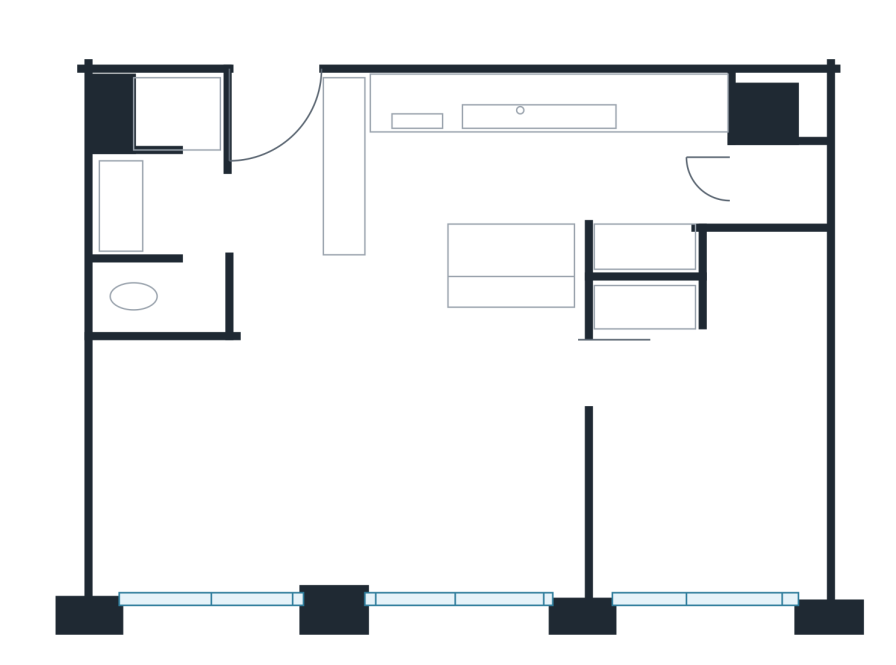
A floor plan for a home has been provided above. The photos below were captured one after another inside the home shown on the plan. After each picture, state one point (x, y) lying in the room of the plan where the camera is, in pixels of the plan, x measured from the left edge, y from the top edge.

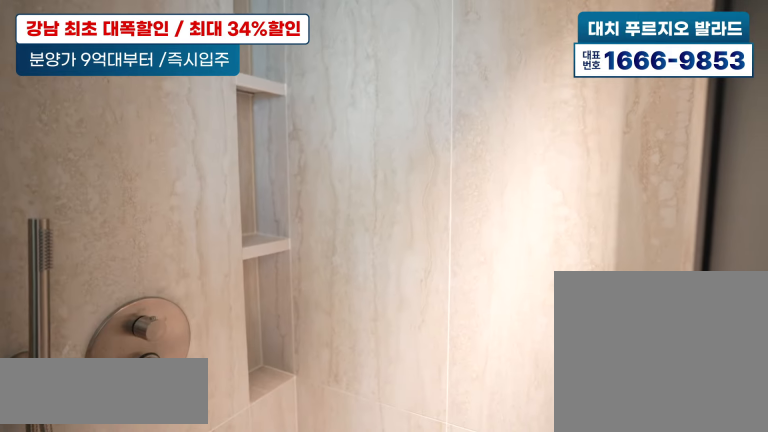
(178, 188)
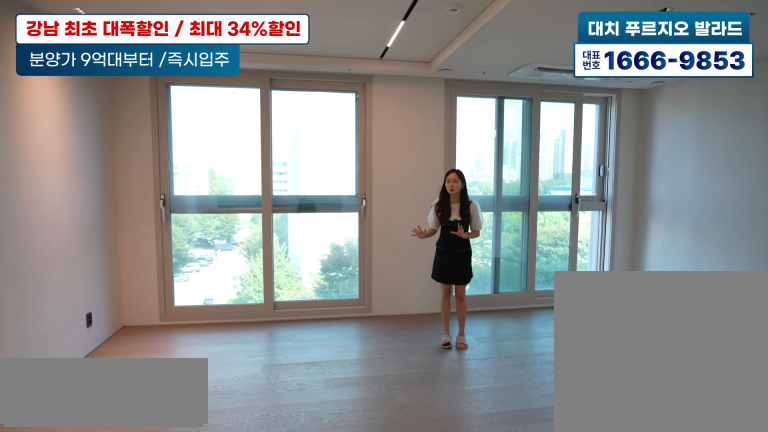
(303, 430)
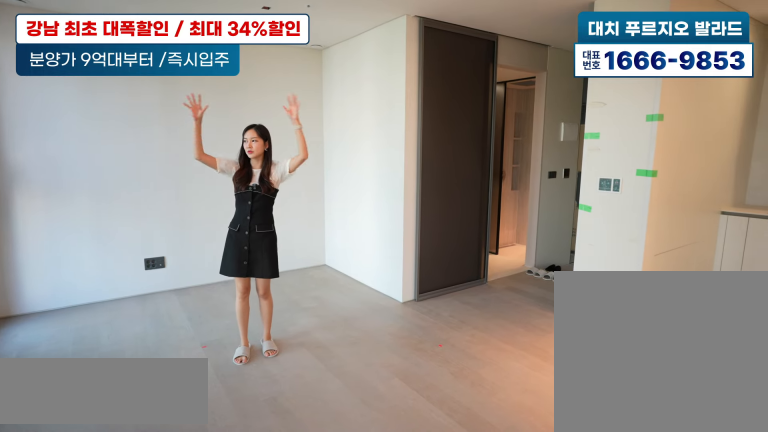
(303, 432)
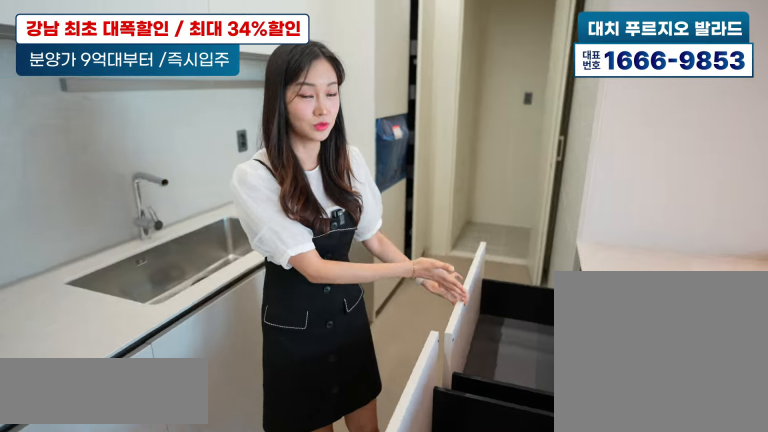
(569, 164)
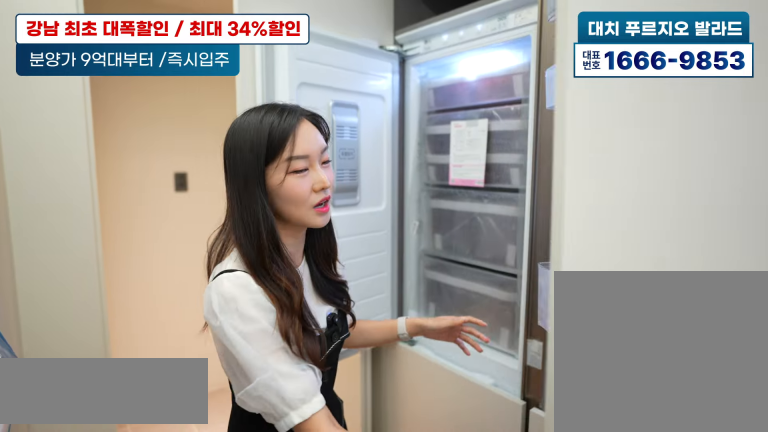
(569, 164)
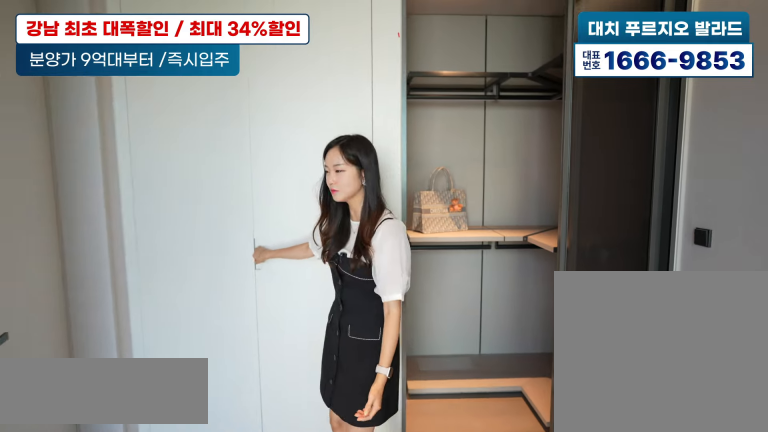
(699, 451)
